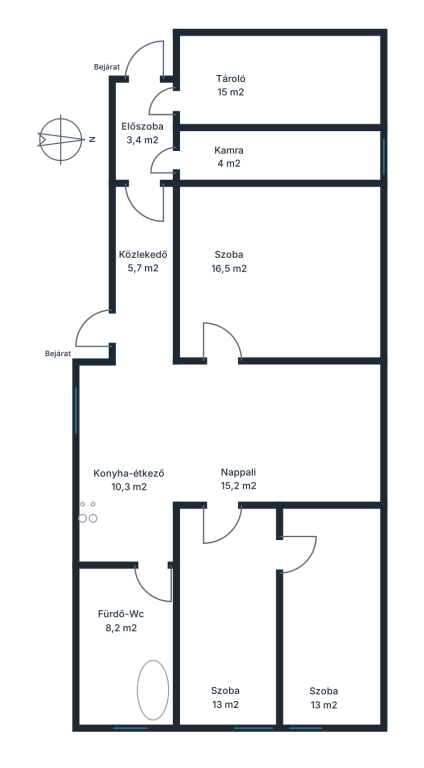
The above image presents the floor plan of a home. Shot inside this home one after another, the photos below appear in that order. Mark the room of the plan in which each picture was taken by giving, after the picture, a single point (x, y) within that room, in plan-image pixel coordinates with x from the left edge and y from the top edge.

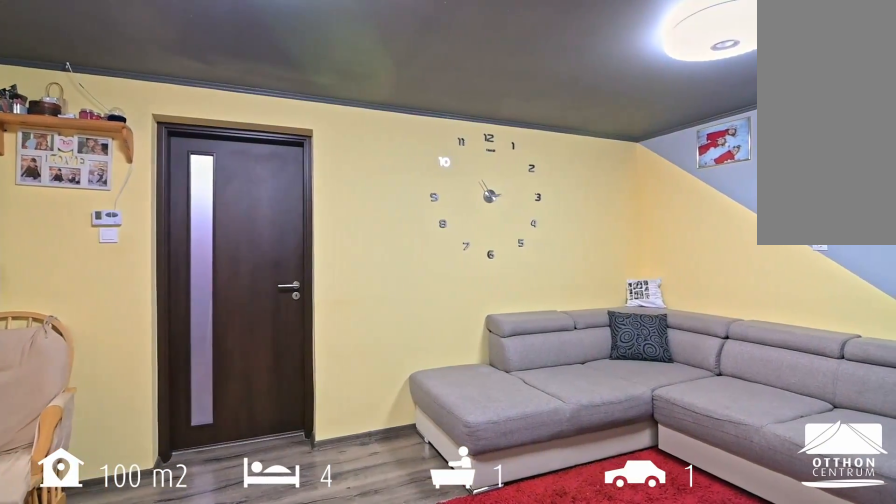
(293, 442)
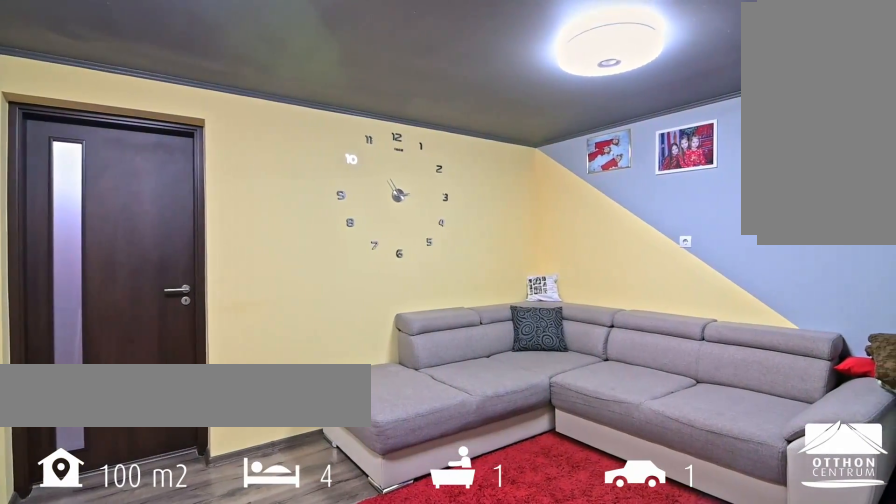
(293, 442)
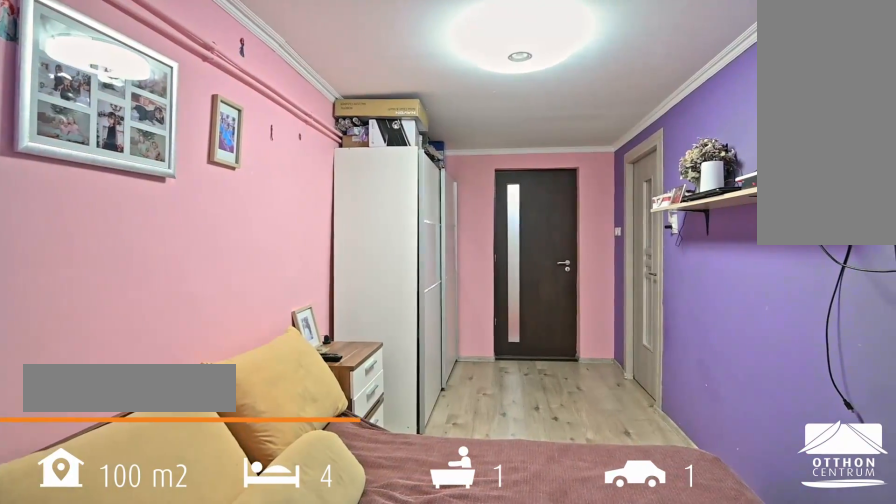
(229, 626)
